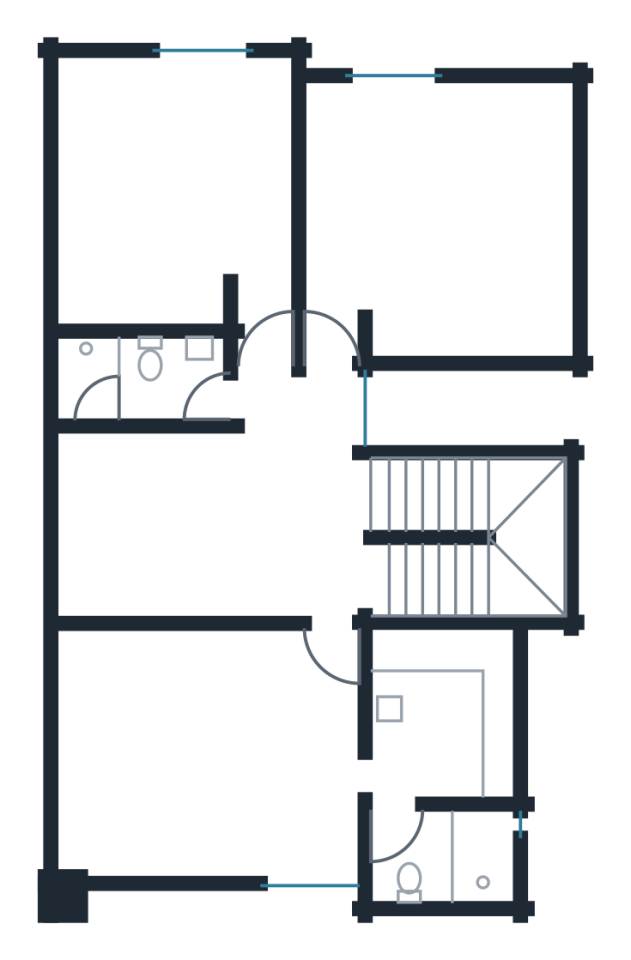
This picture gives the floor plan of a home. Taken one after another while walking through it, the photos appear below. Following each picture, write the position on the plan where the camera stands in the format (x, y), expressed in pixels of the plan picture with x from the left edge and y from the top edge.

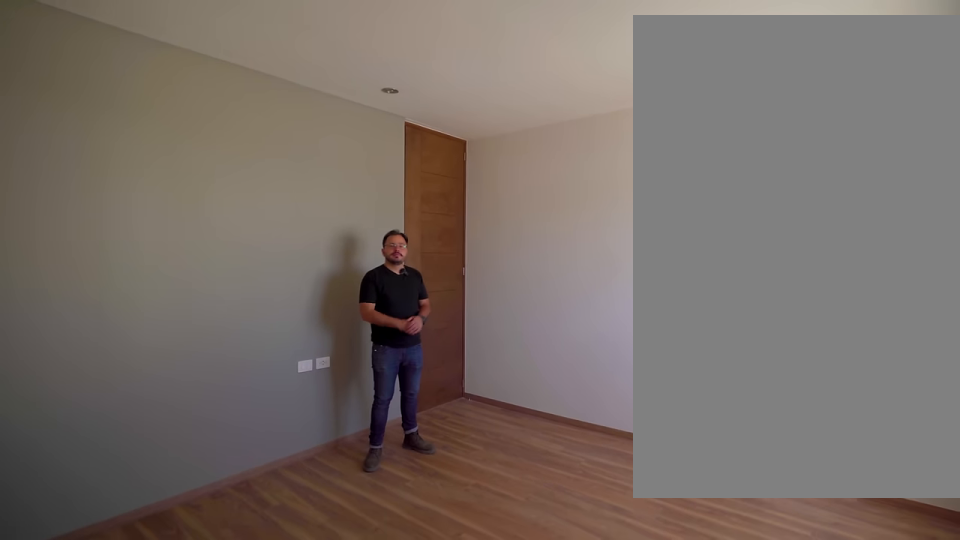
(116, 841)
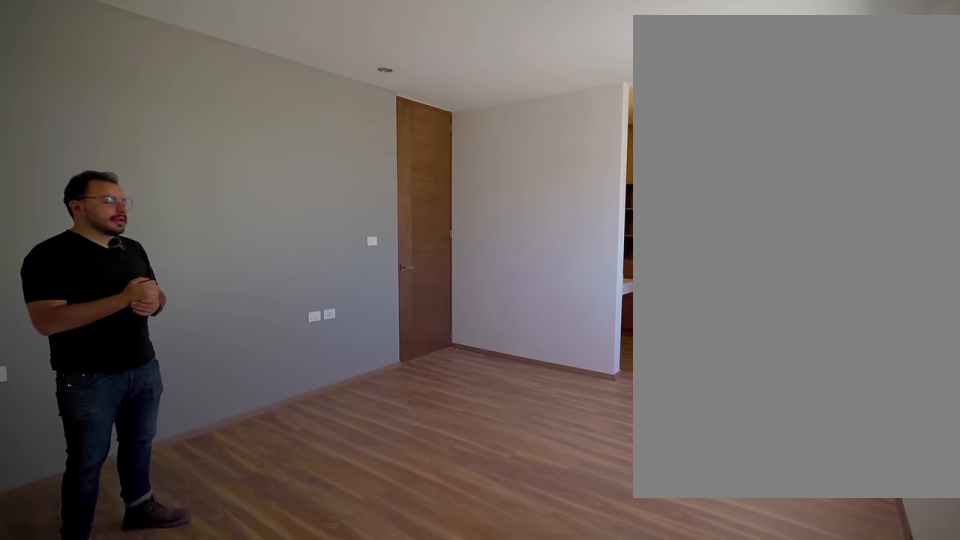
(90, 839)
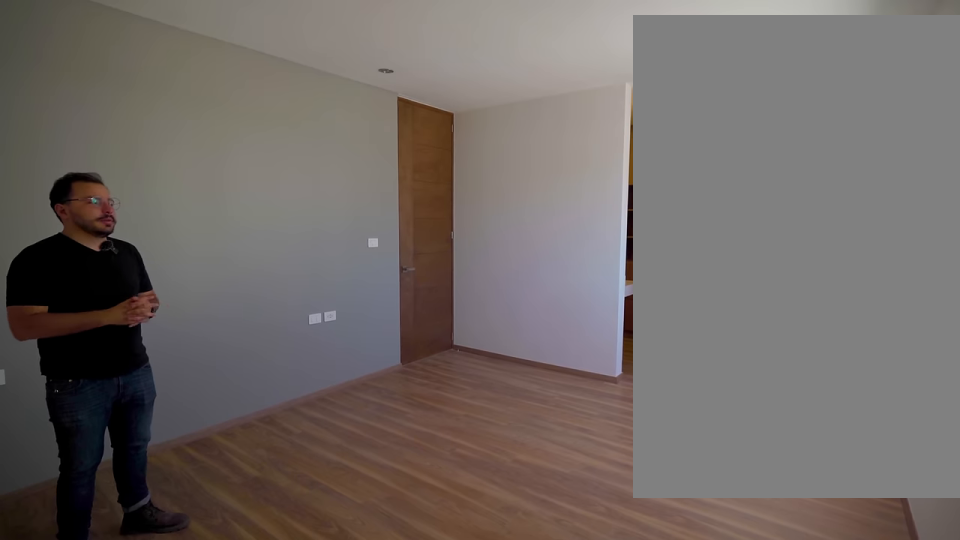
(91, 840)
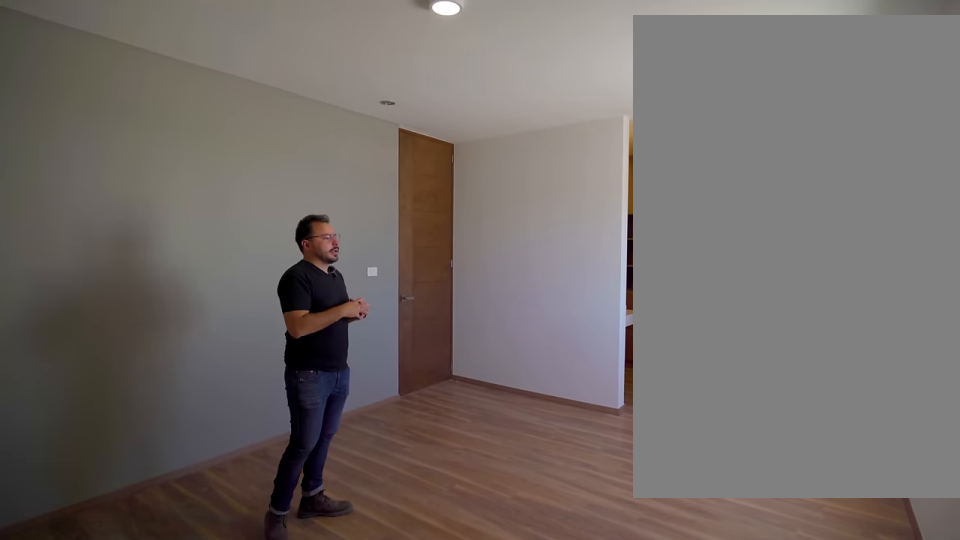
(90, 840)
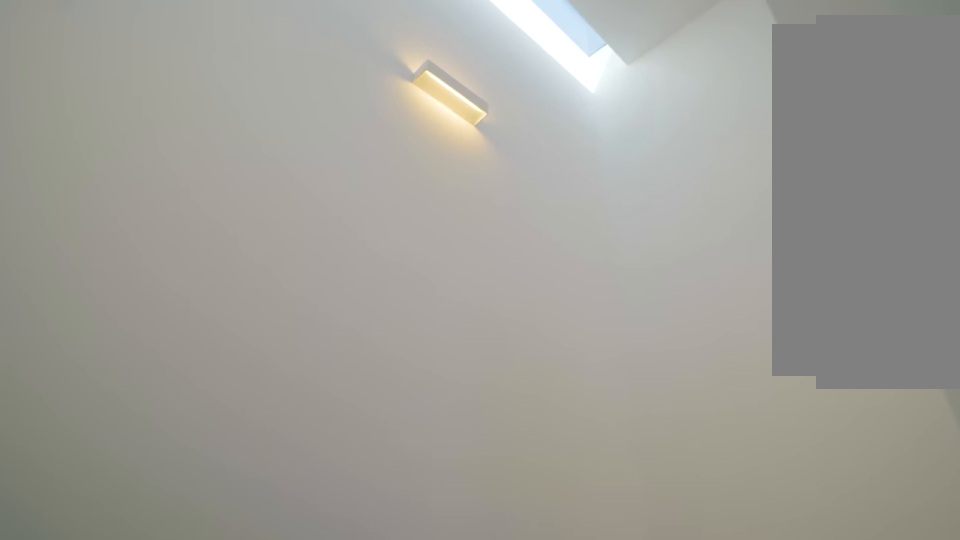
(484, 498)
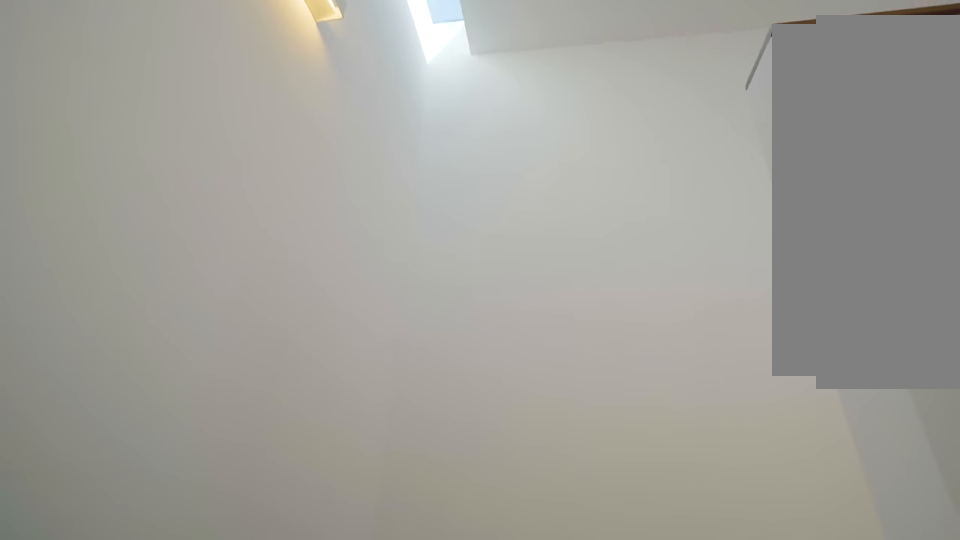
(485, 490)
